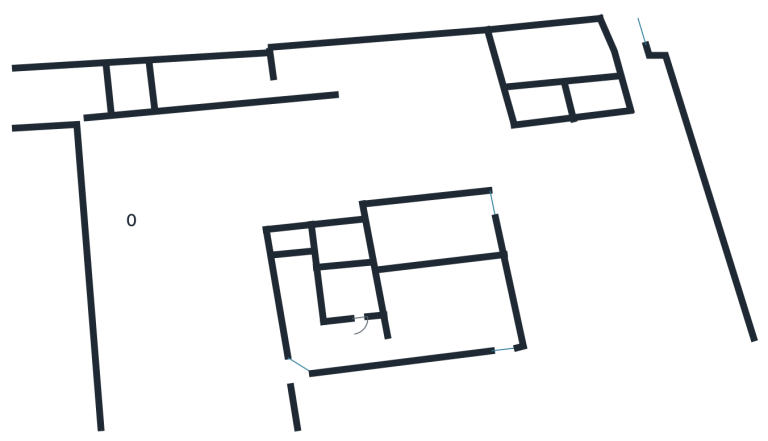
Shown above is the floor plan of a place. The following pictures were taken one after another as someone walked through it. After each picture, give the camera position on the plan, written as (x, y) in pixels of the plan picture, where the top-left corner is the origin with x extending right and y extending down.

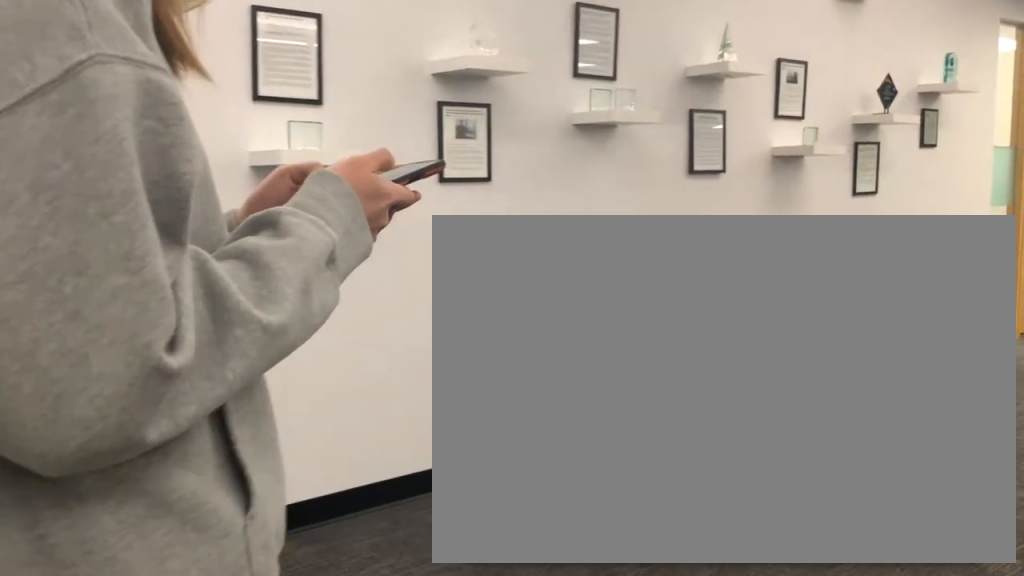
(641, 354)
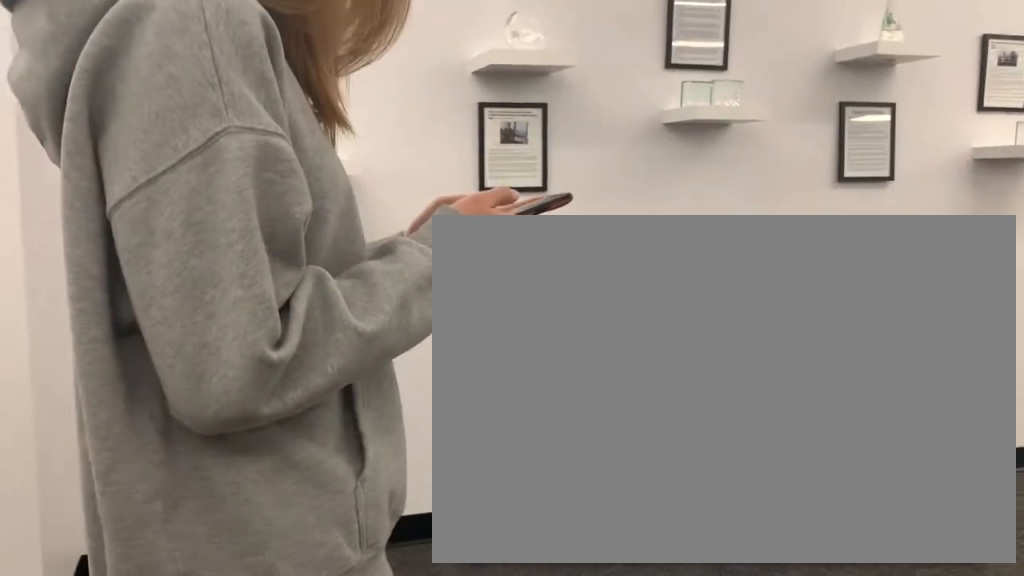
(641, 350)
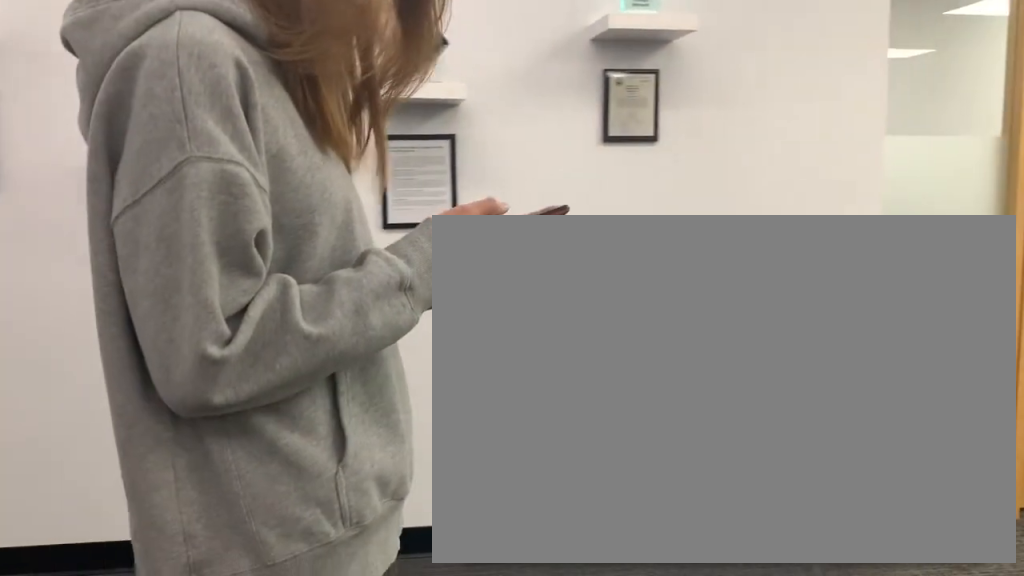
(616, 272)
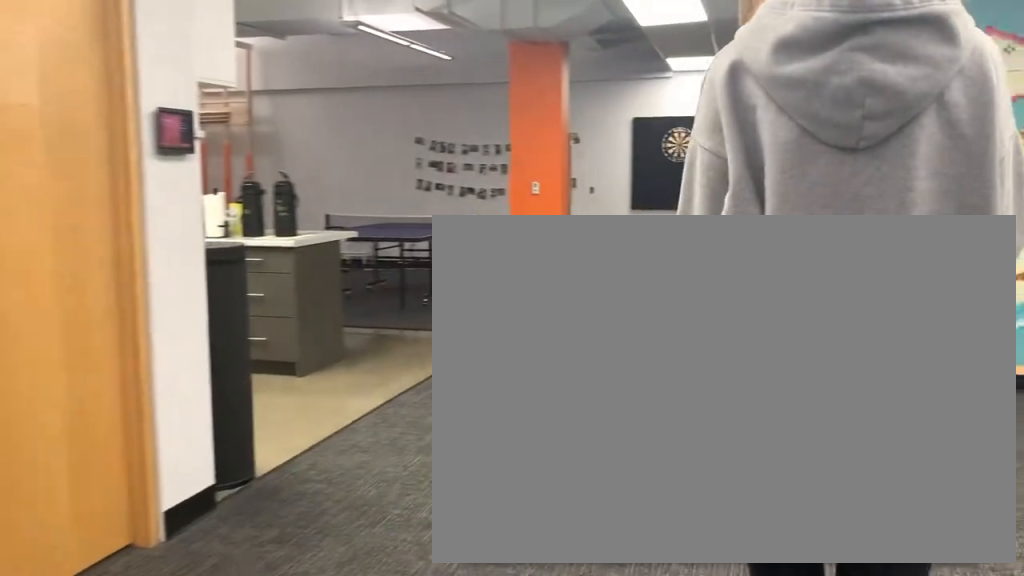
(542, 172)
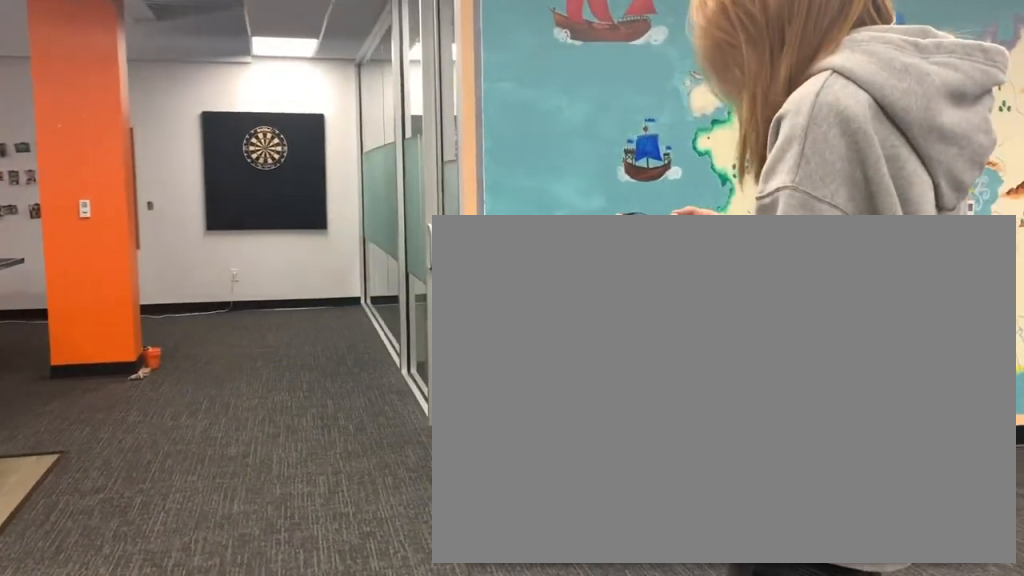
(487, 130)
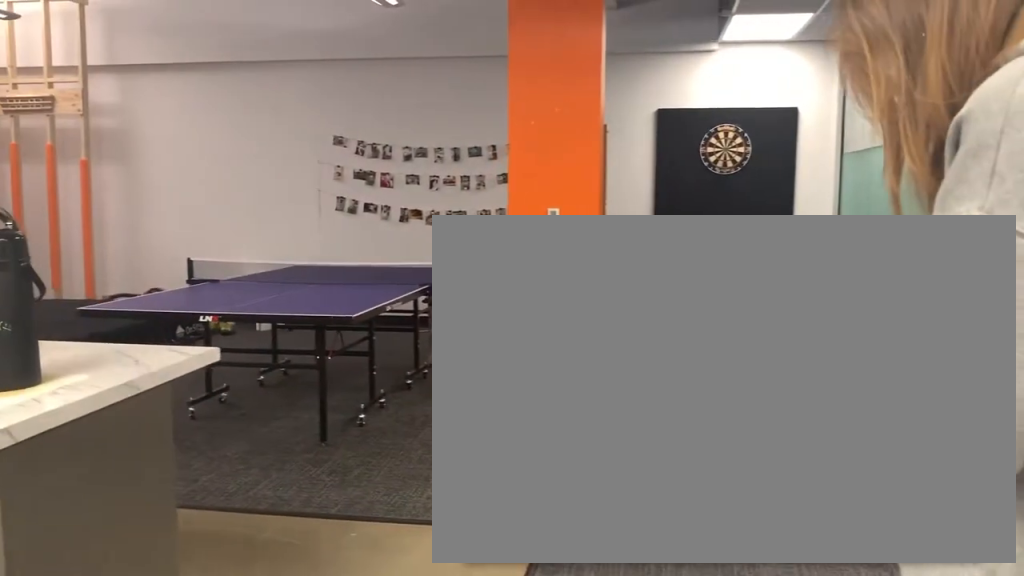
(480, 131)
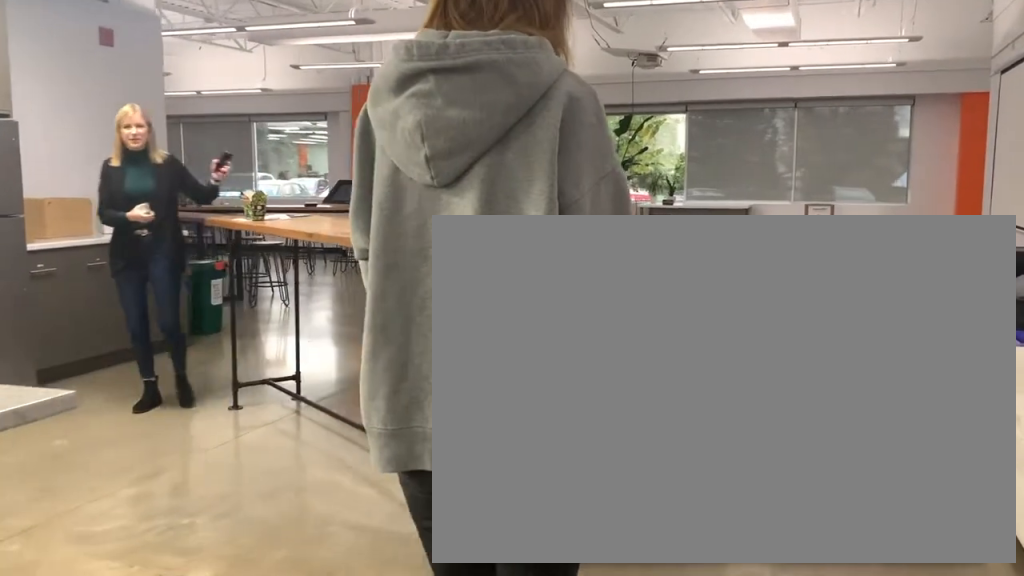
(387, 117)
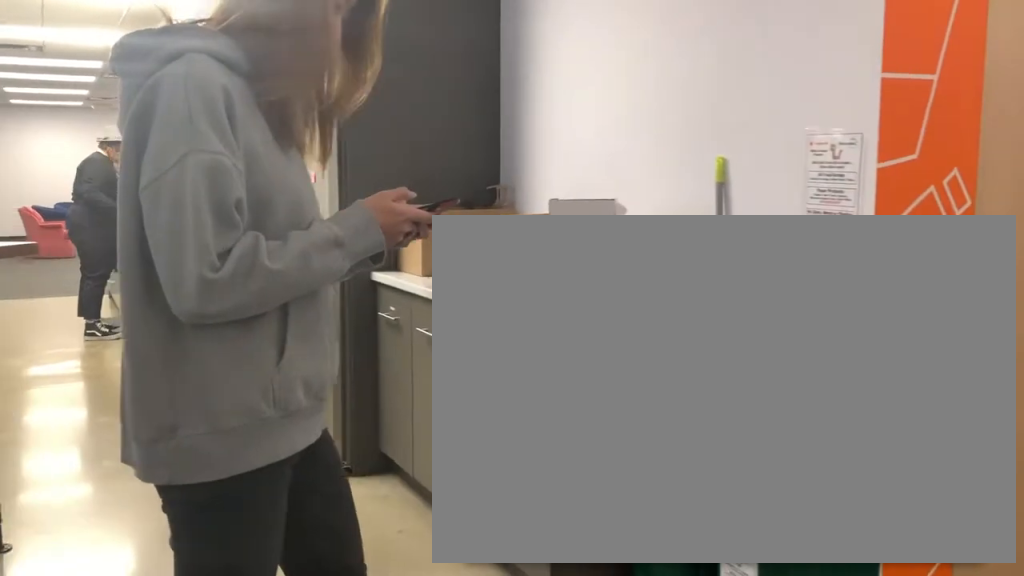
(277, 192)
